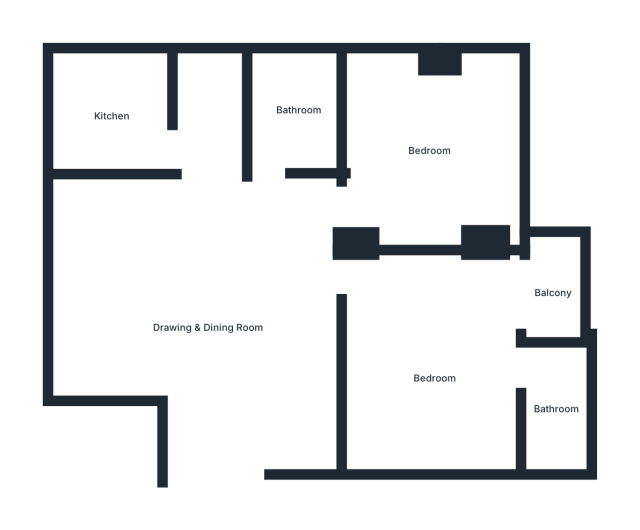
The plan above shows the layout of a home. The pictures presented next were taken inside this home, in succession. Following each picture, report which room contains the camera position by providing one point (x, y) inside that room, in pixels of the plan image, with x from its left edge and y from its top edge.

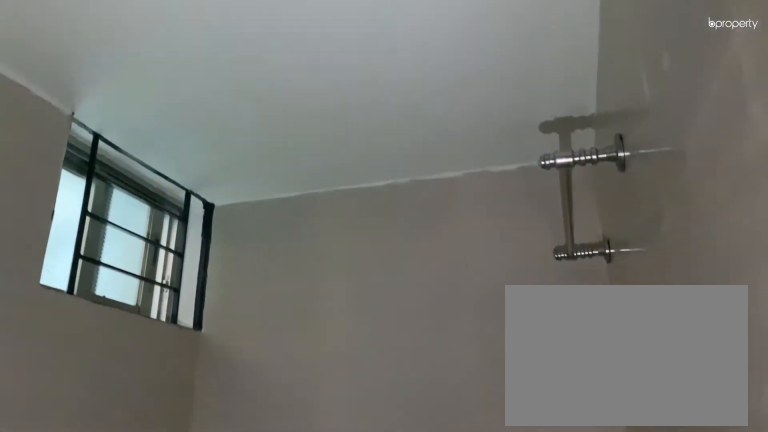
(556, 410)
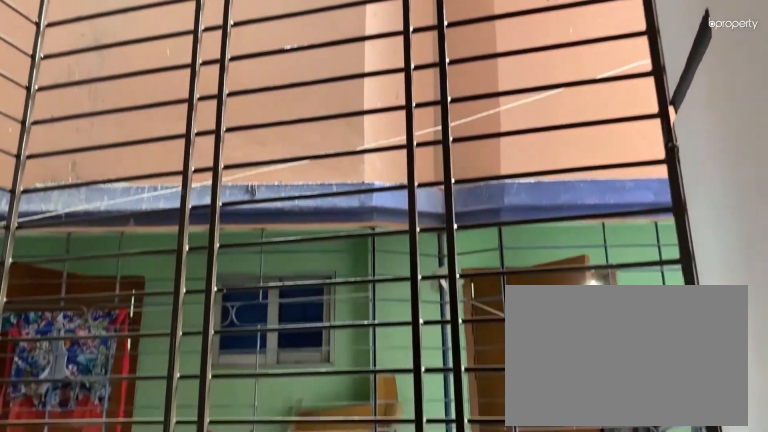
(556, 291)
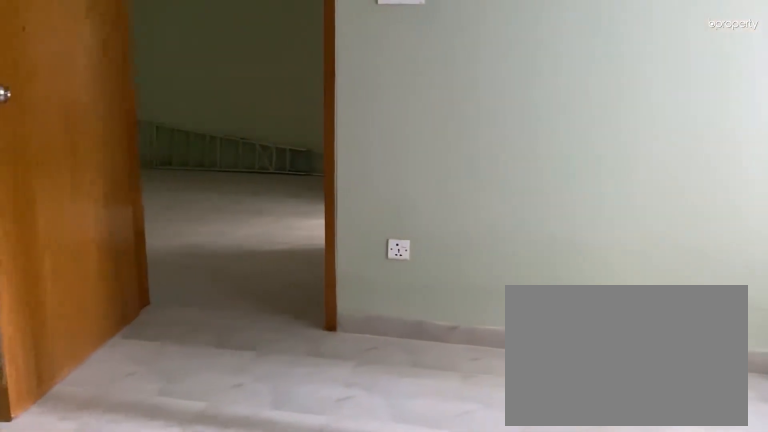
(430, 149)
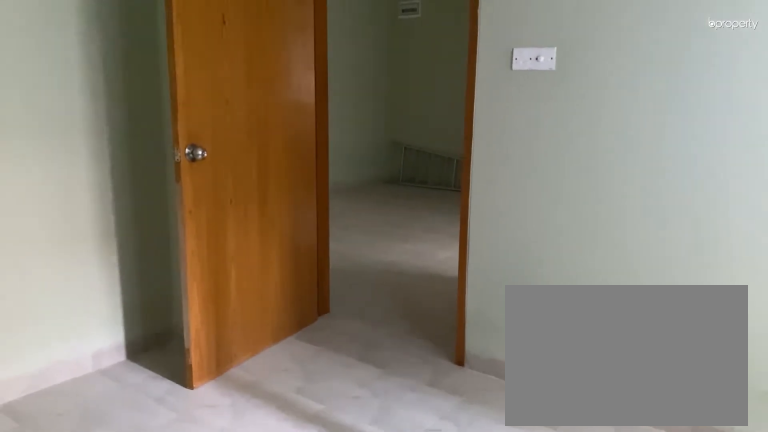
(430, 149)
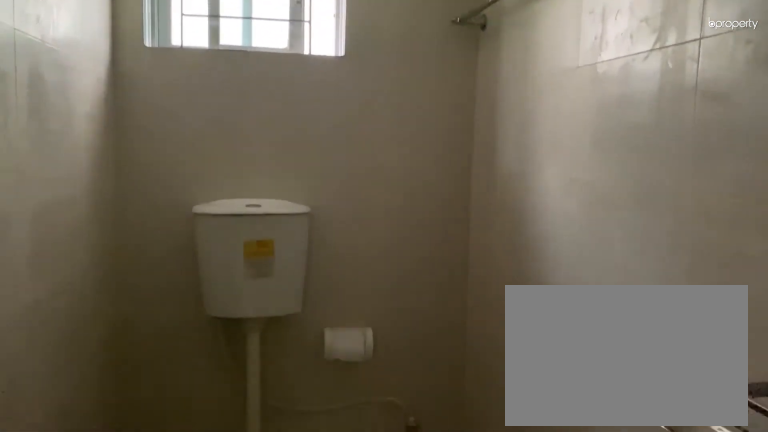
(303, 111)
